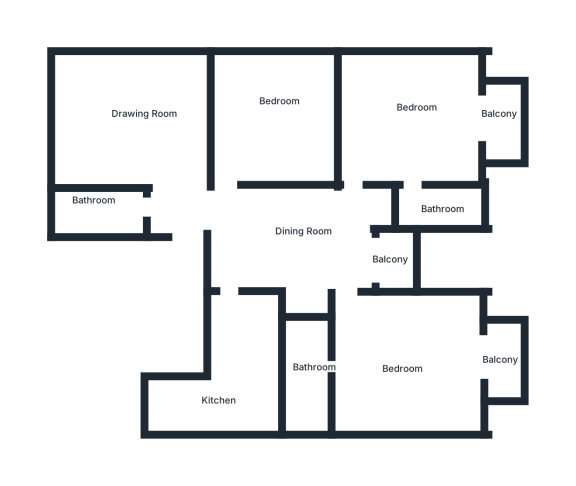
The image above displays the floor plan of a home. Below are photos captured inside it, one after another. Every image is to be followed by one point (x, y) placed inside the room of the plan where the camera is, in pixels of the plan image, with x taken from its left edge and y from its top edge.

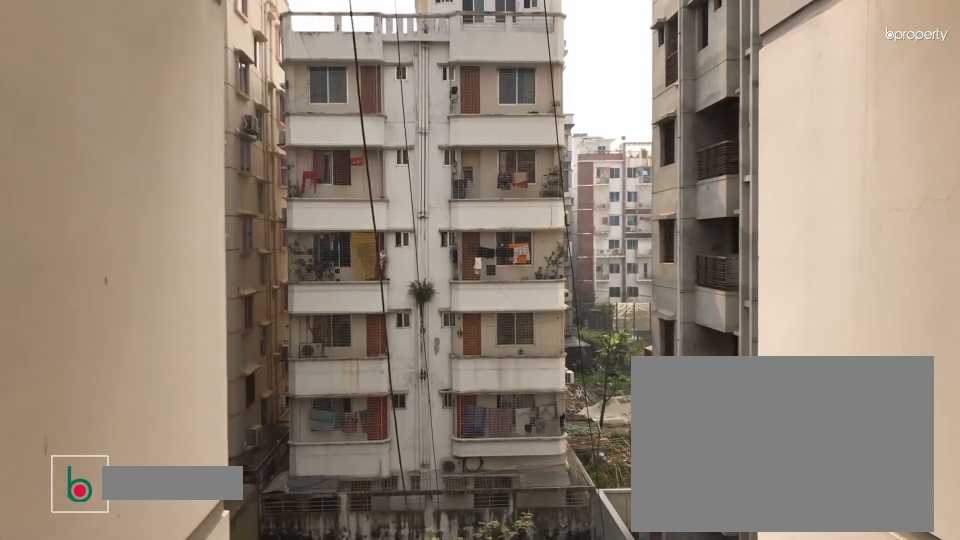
(395, 258)
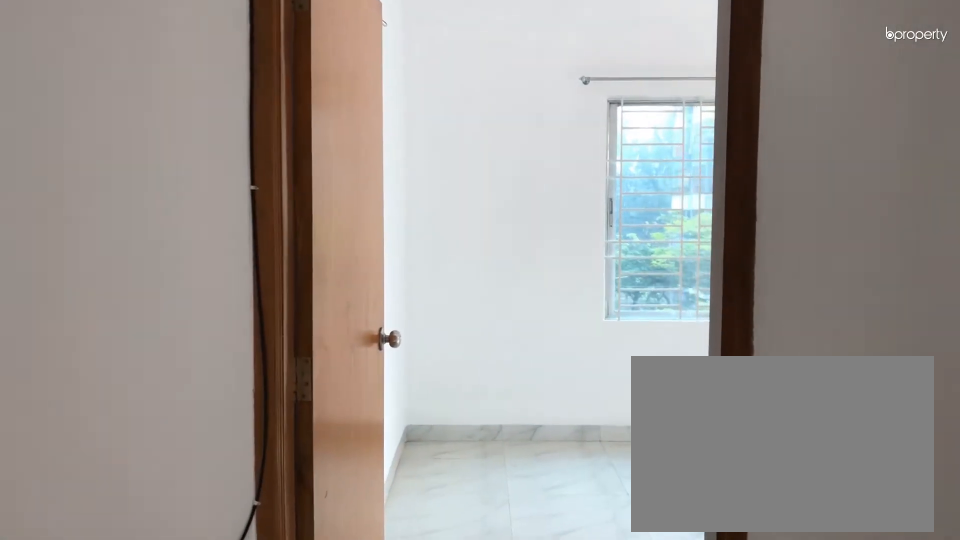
(353, 208)
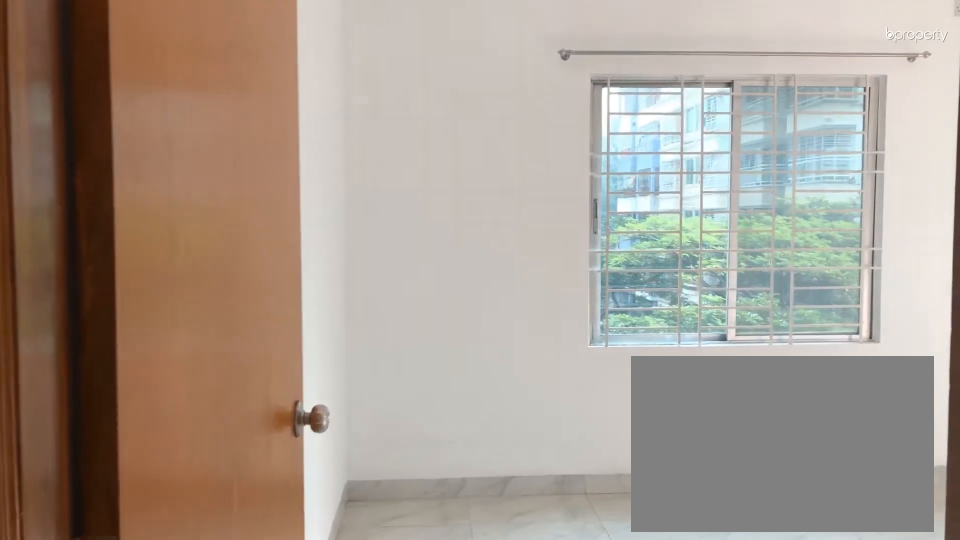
(416, 130)
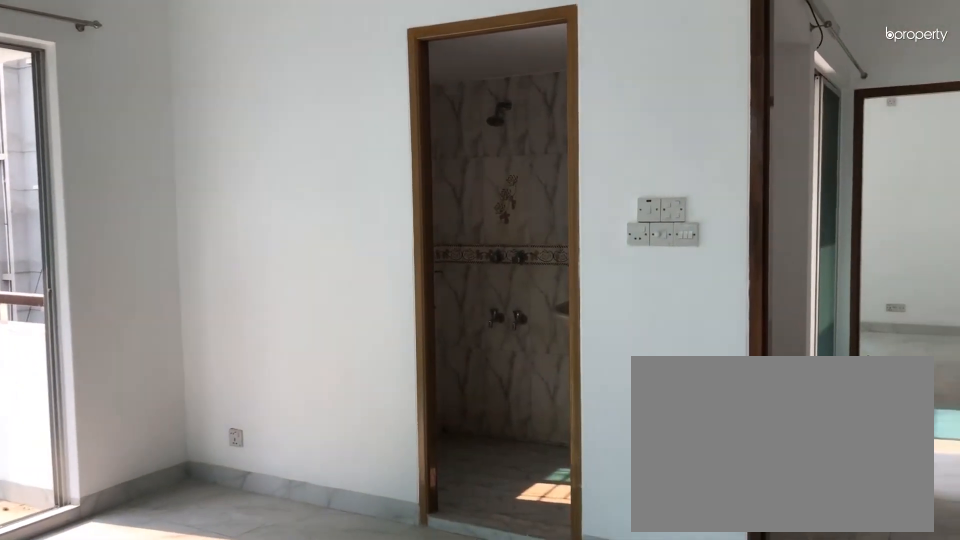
(415, 139)
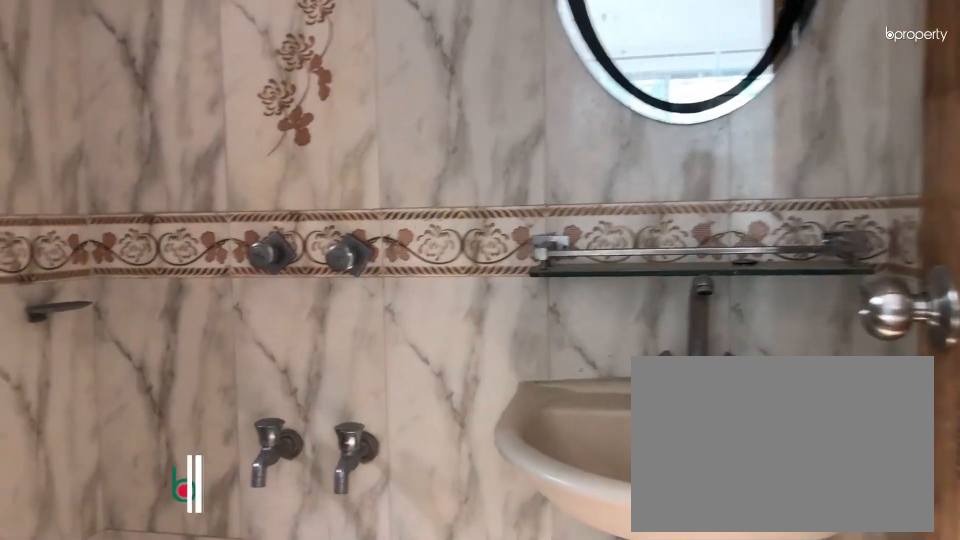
(432, 204)
